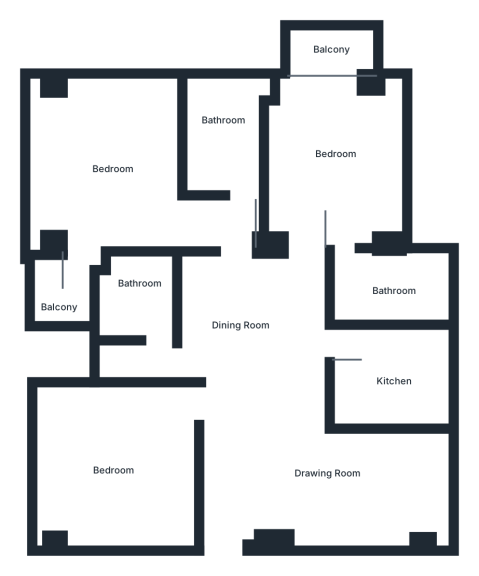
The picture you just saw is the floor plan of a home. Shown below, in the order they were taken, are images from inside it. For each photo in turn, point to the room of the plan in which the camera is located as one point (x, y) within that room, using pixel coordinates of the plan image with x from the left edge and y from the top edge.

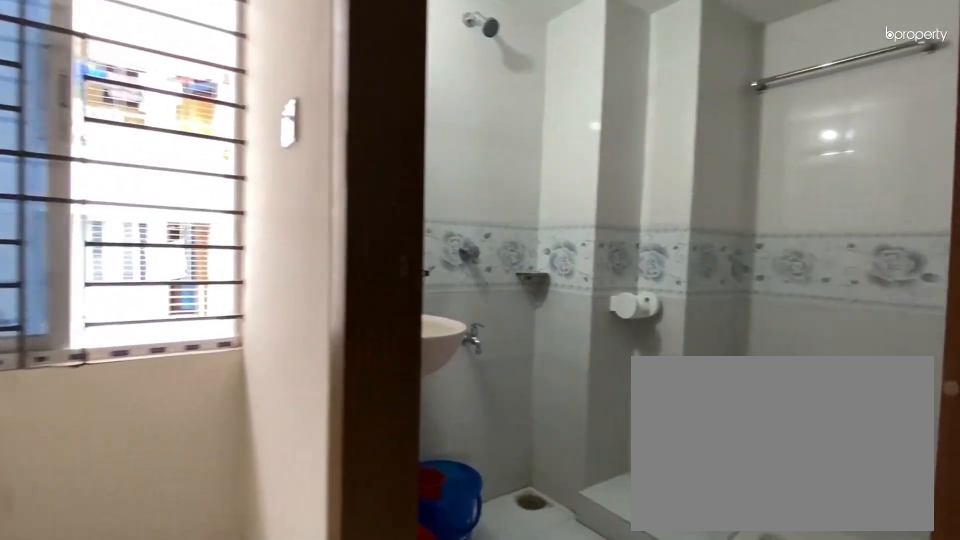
(140, 292)
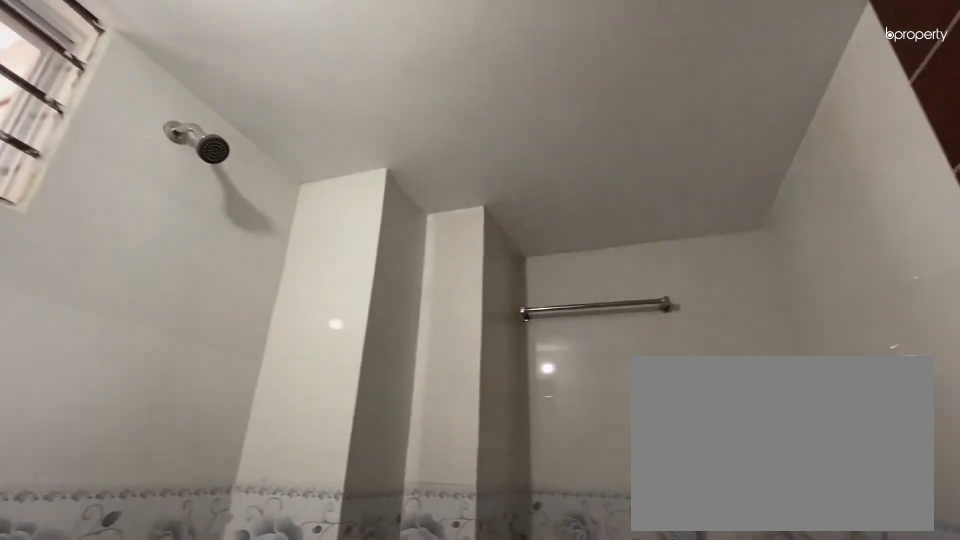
(140, 292)
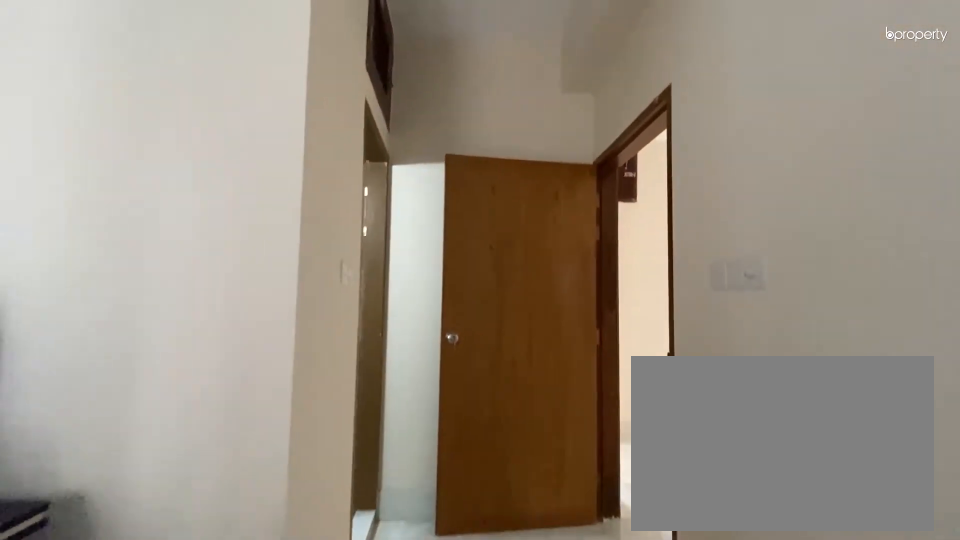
(108, 172)
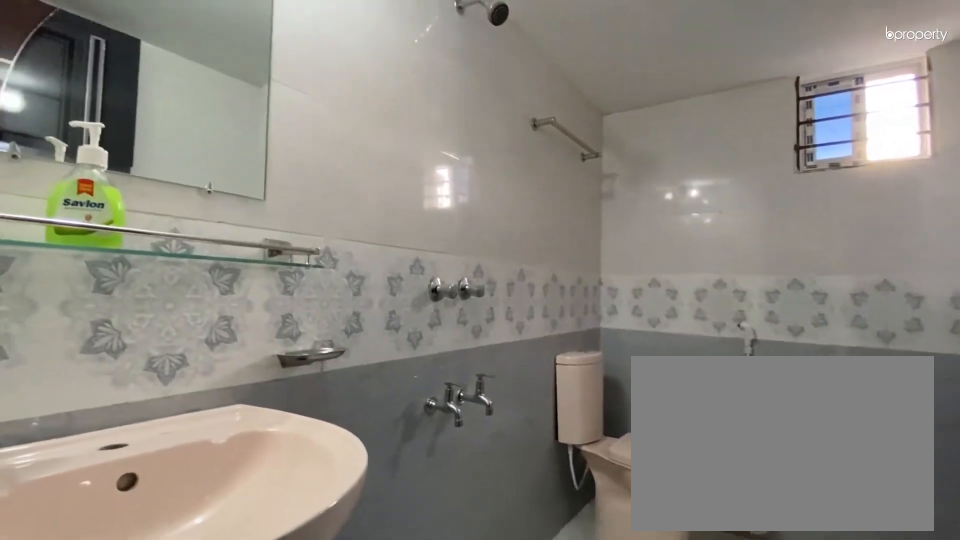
(217, 138)
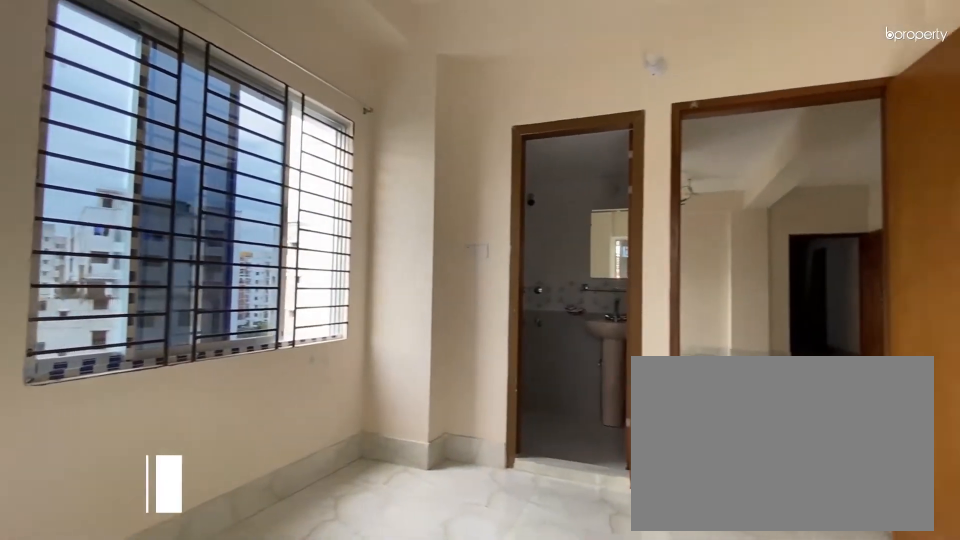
(332, 154)
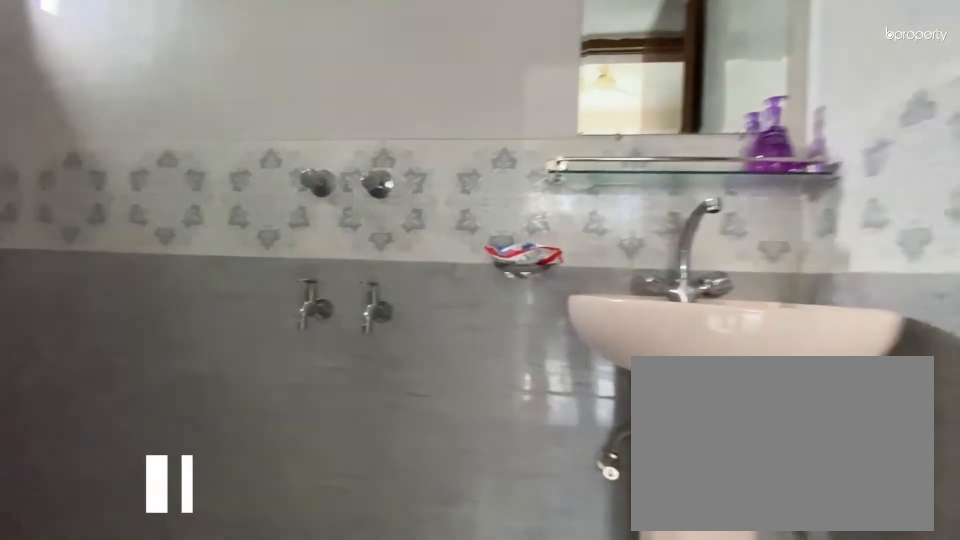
(389, 281)
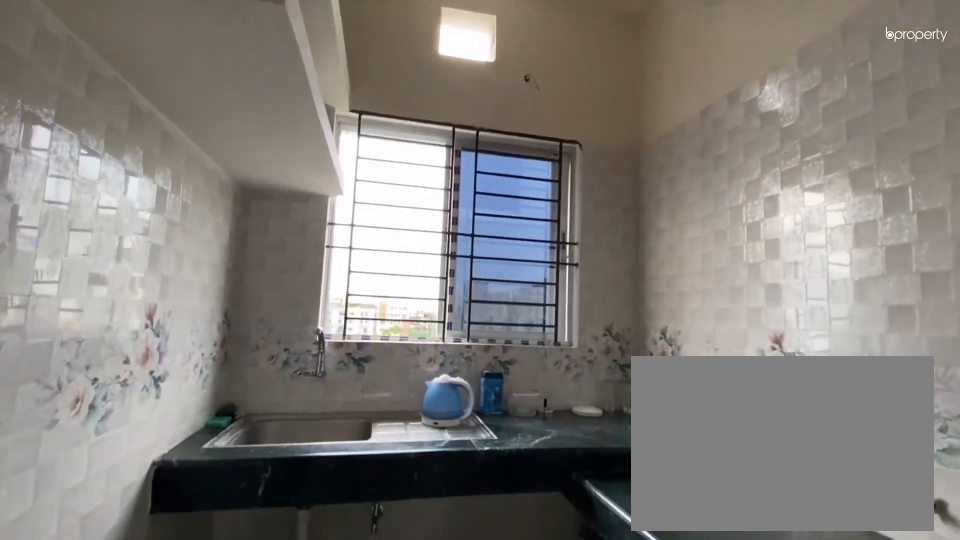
(396, 382)
